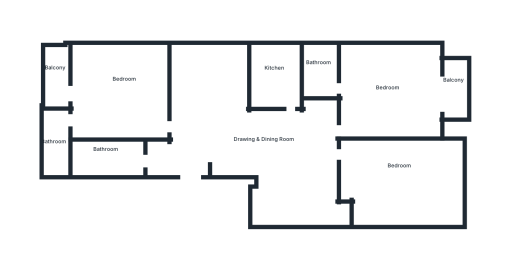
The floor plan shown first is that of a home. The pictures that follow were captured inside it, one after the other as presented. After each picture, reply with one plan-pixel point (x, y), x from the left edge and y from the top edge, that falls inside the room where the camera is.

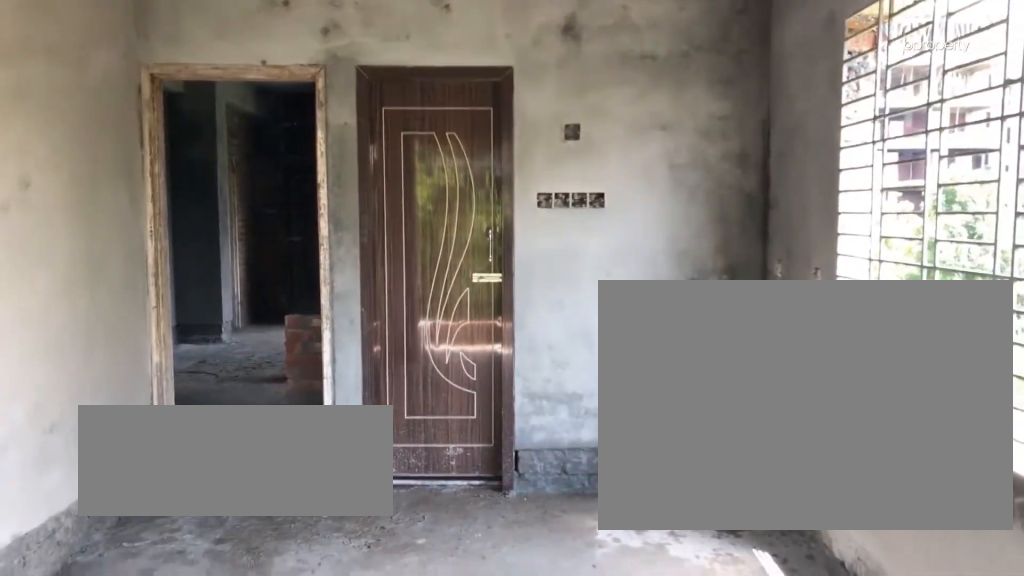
(386, 89)
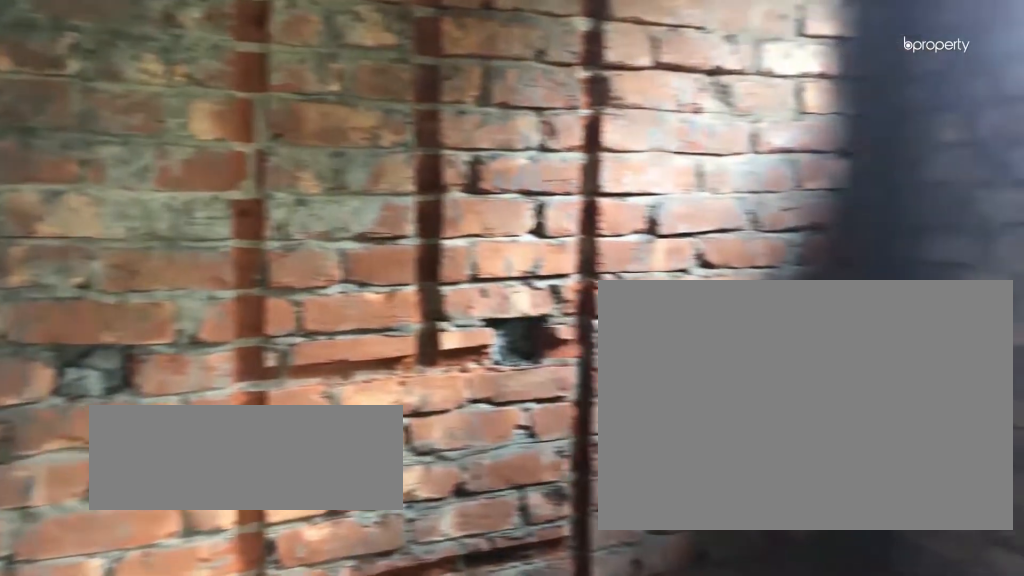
(318, 69)
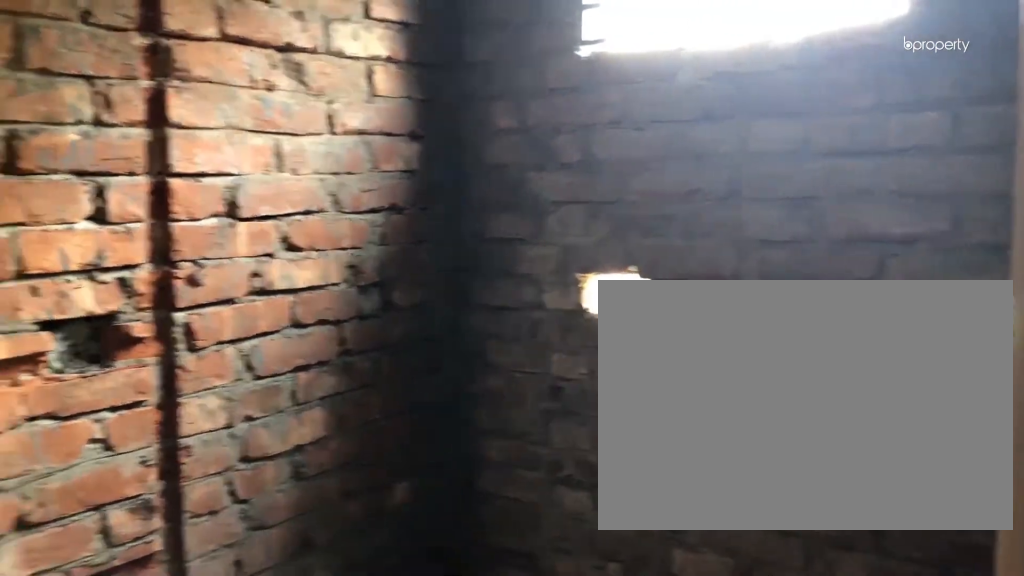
(318, 69)
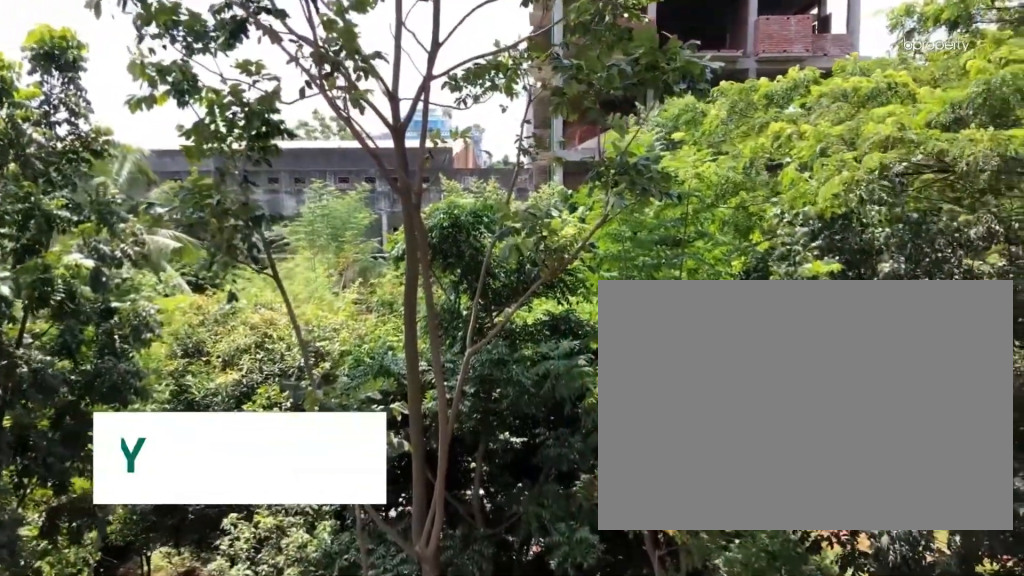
(450, 83)
